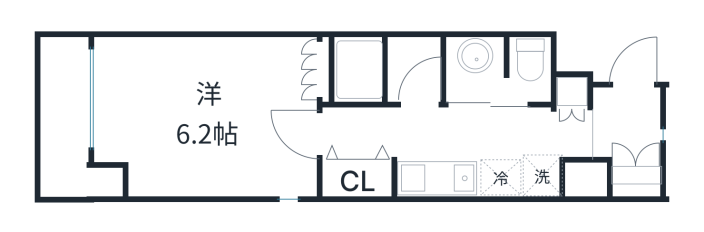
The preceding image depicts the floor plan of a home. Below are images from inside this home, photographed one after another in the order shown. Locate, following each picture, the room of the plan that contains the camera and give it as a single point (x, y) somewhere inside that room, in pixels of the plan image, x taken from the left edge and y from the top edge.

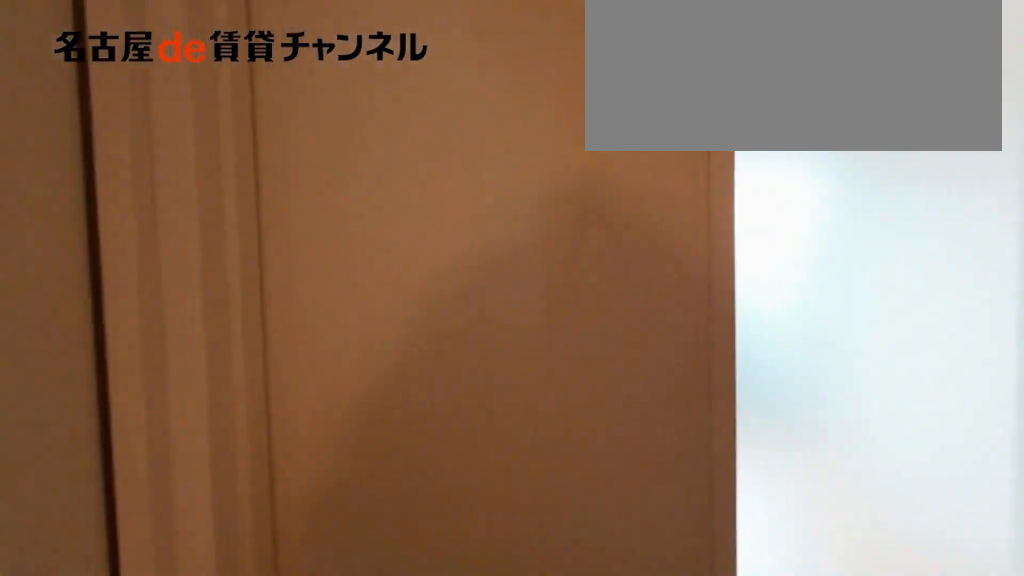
(626, 135)
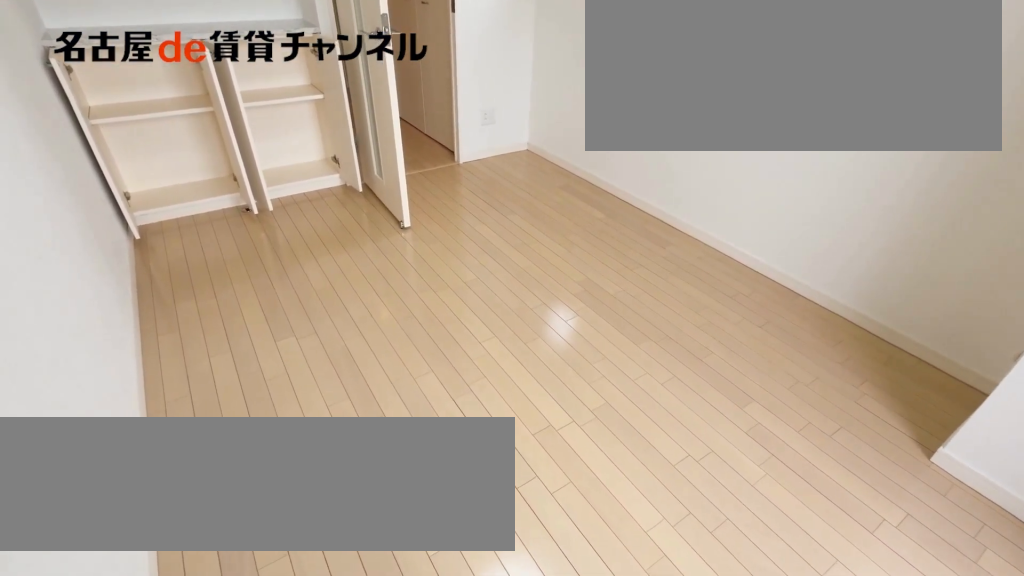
(205, 115)
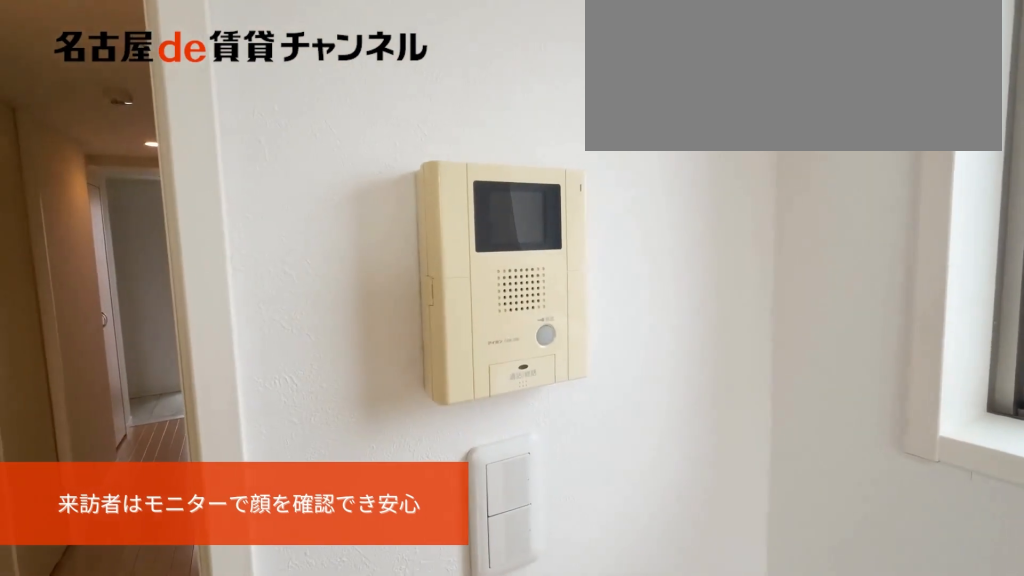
(205, 115)
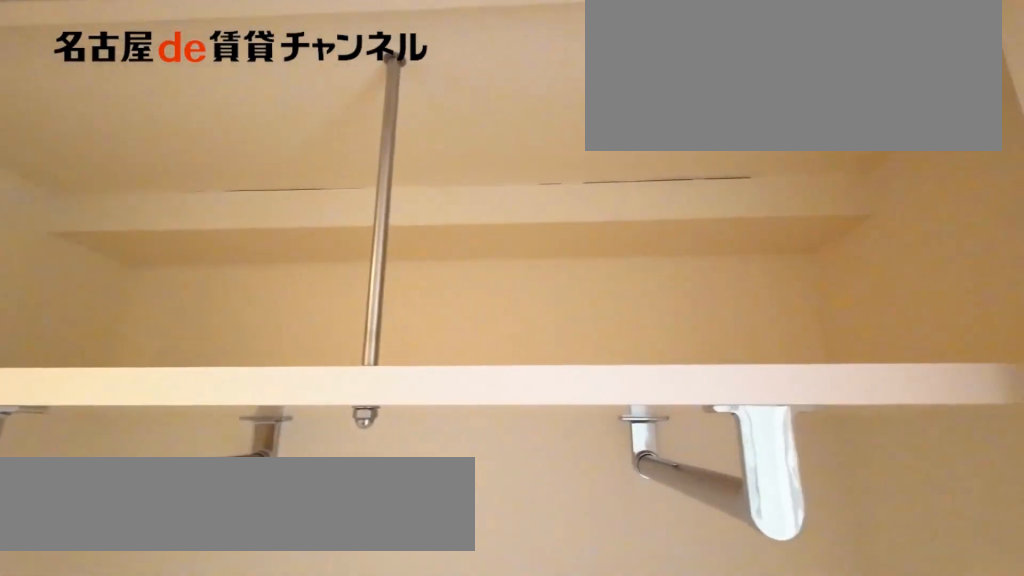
(359, 177)
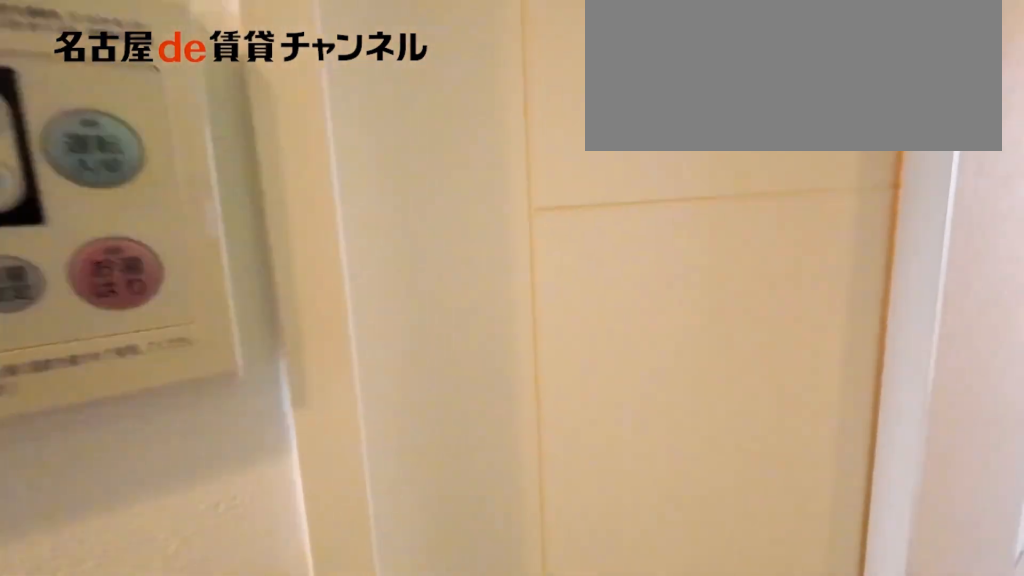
(455, 178)
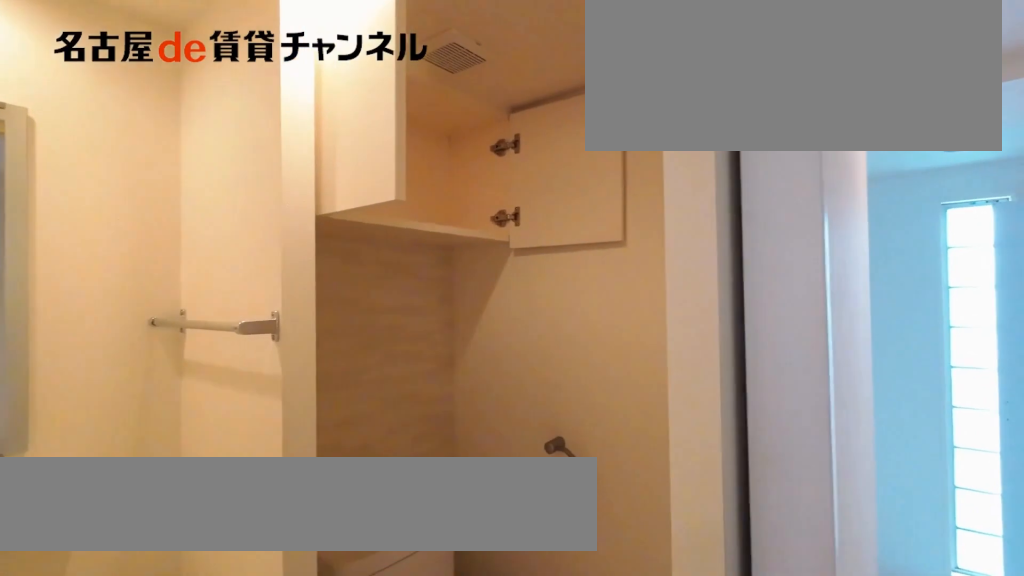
(498, 71)
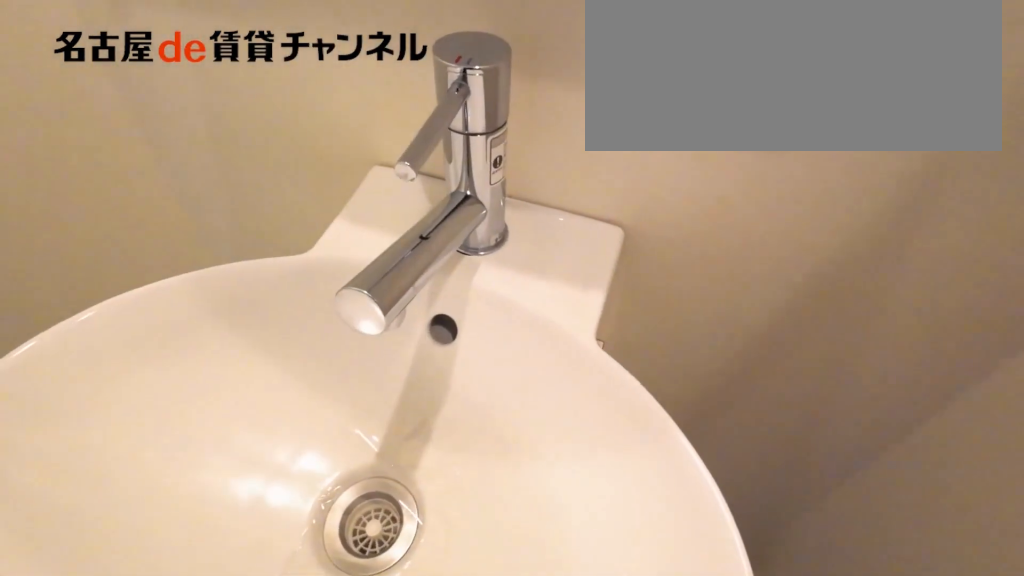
(498, 71)
